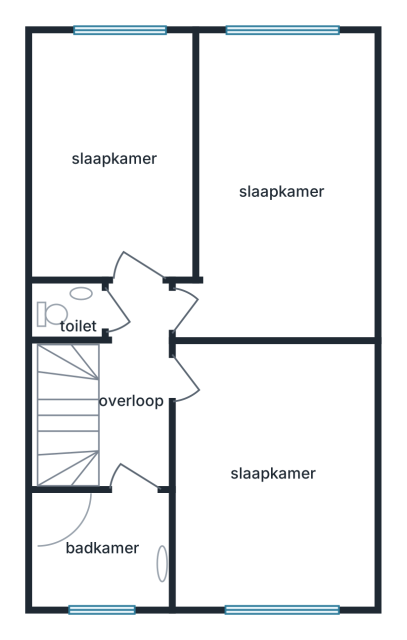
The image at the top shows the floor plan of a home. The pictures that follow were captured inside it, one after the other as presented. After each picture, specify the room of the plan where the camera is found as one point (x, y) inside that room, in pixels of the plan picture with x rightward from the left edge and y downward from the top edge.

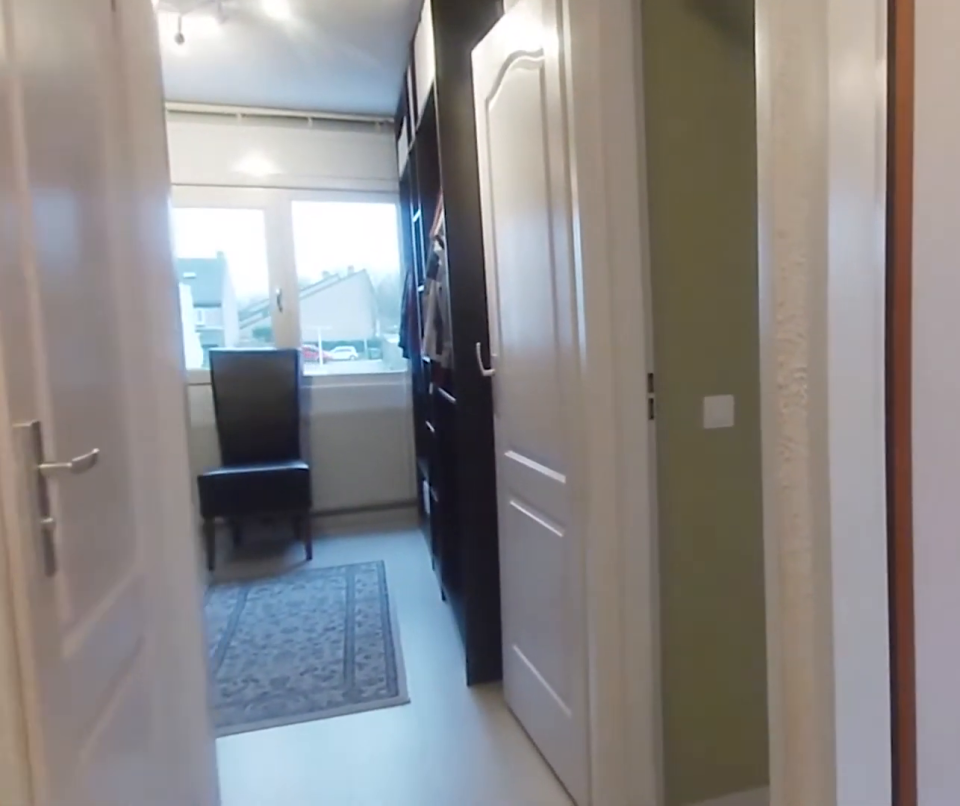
(133, 388)
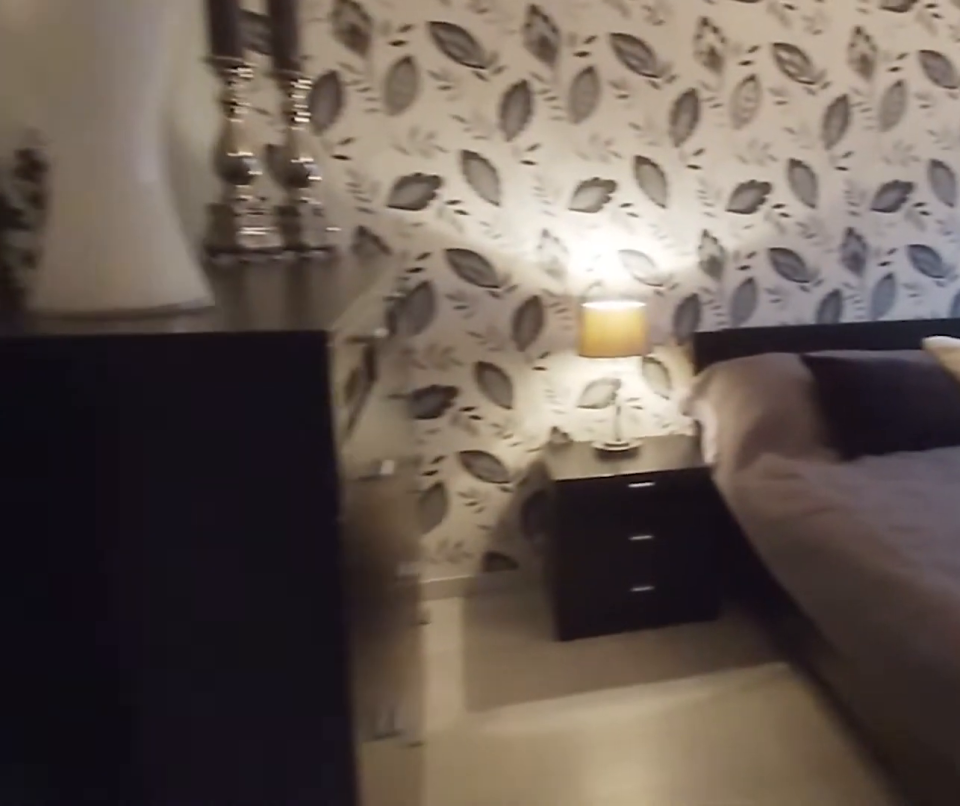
(273, 473)
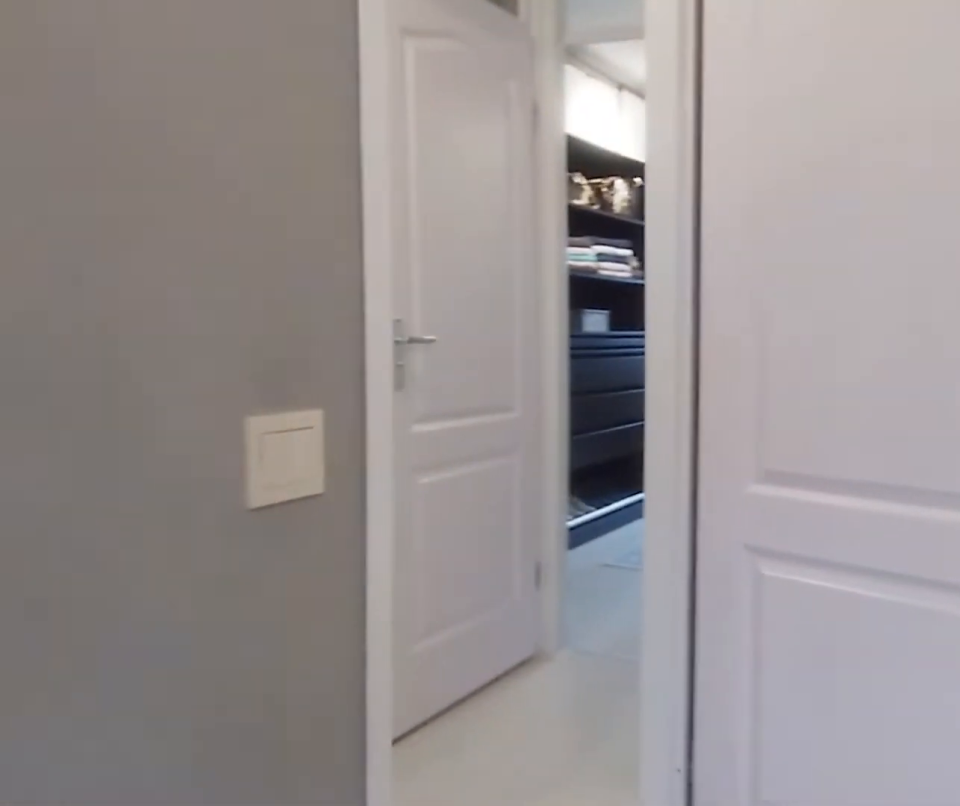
(273, 473)
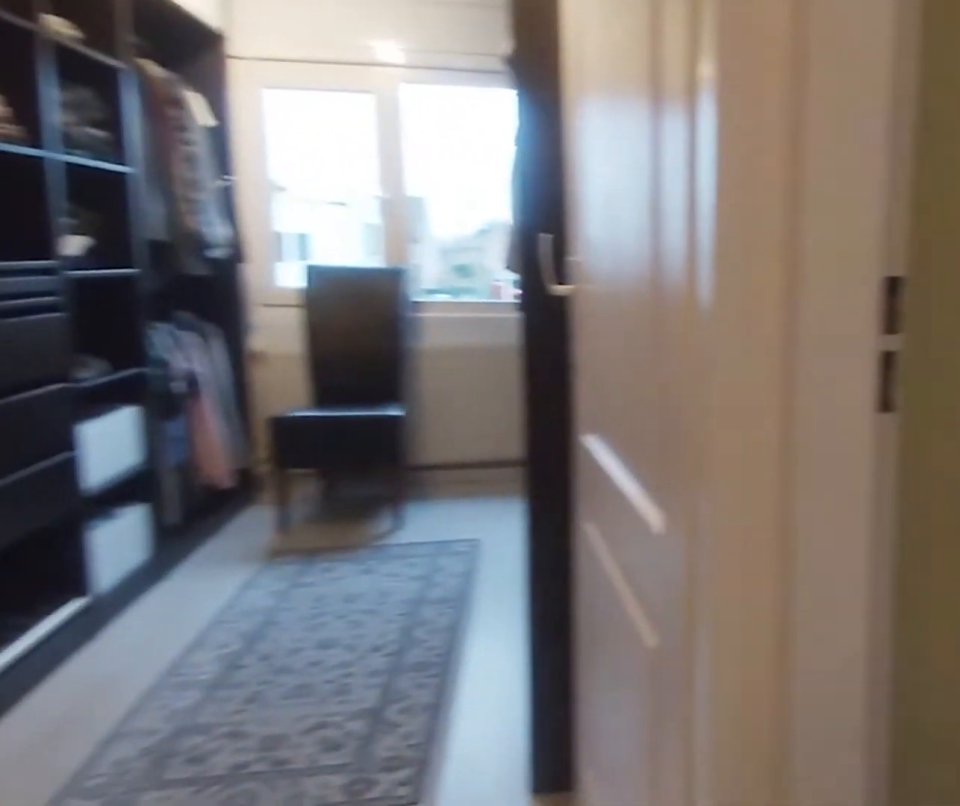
(133, 389)
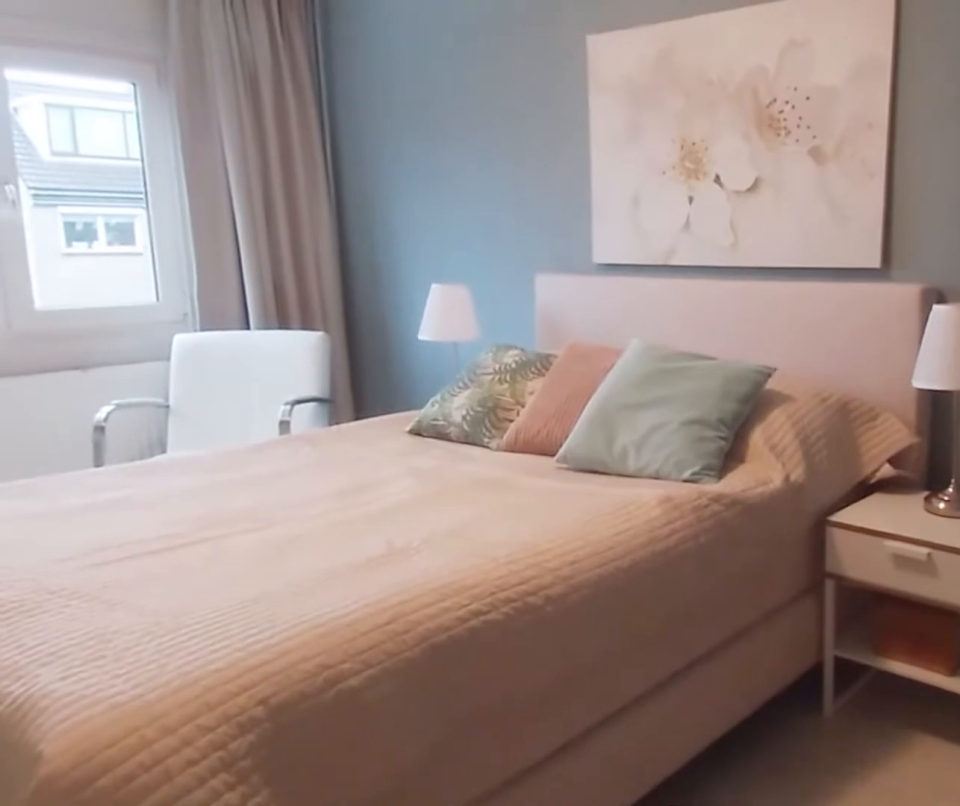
(316, 305)
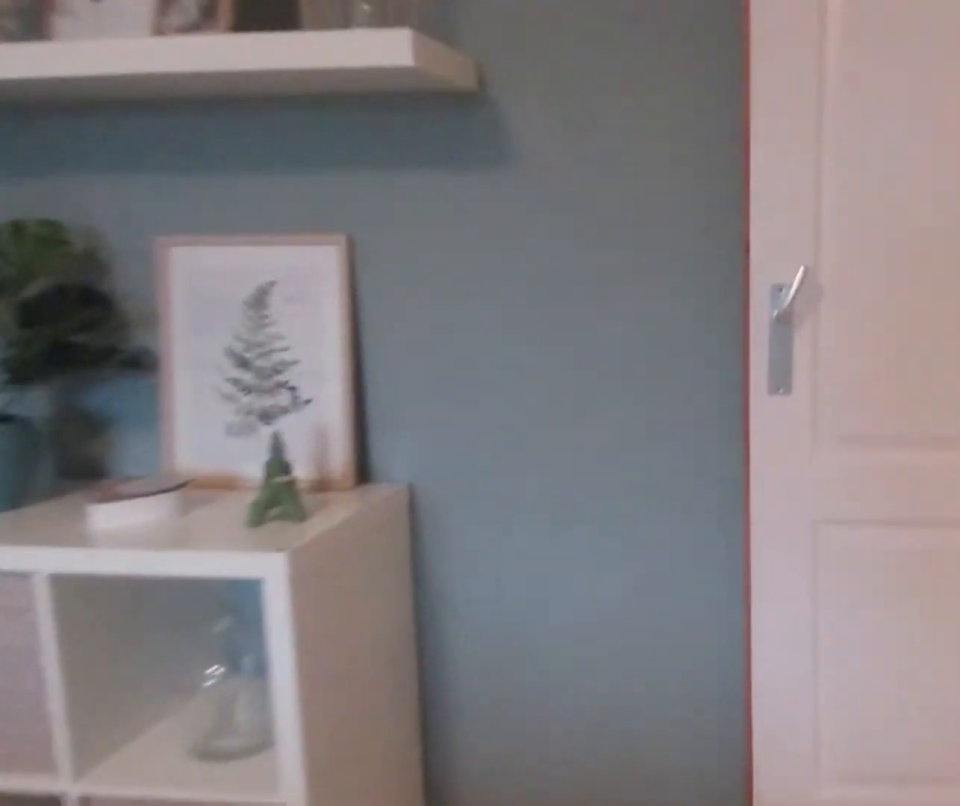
(316, 305)
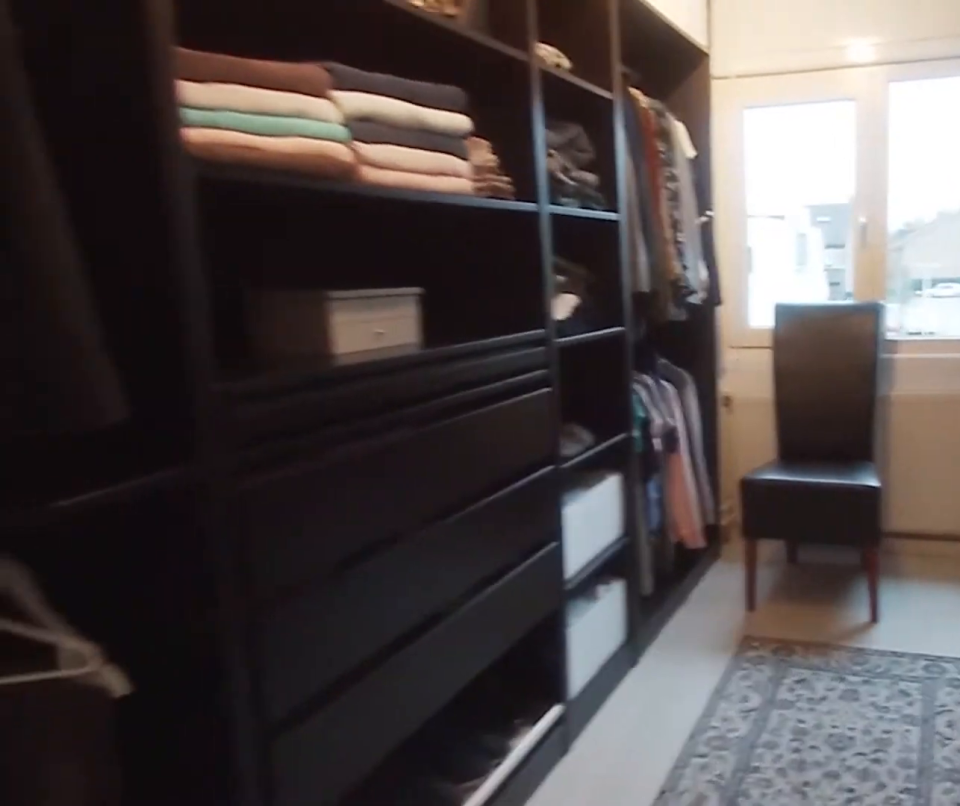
(114, 157)
